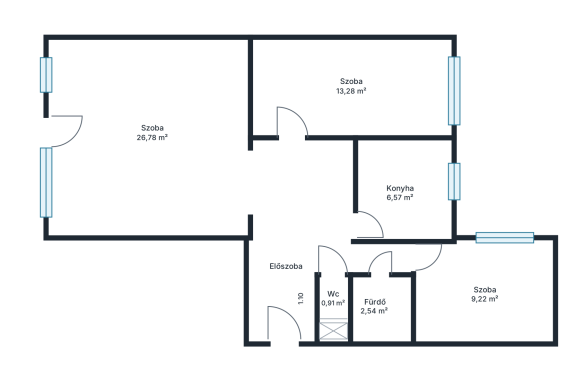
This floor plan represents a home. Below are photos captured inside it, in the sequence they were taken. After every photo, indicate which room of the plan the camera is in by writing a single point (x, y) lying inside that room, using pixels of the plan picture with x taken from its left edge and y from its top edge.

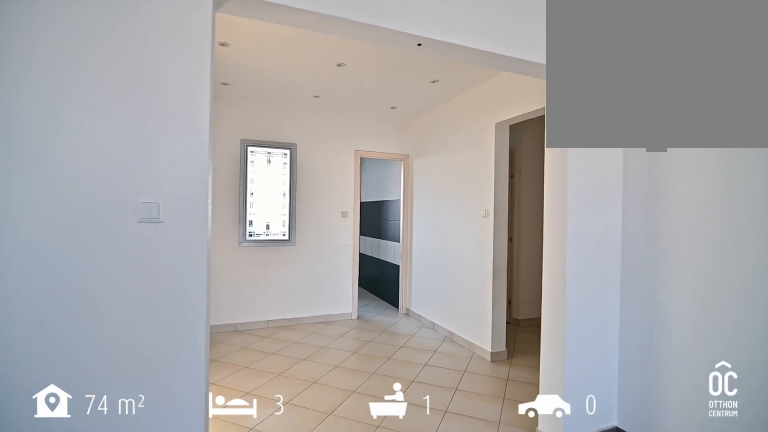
(249, 185)
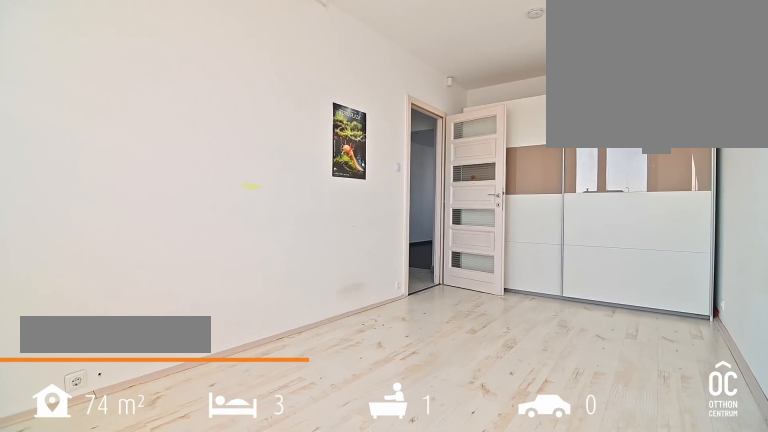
(350, 88)
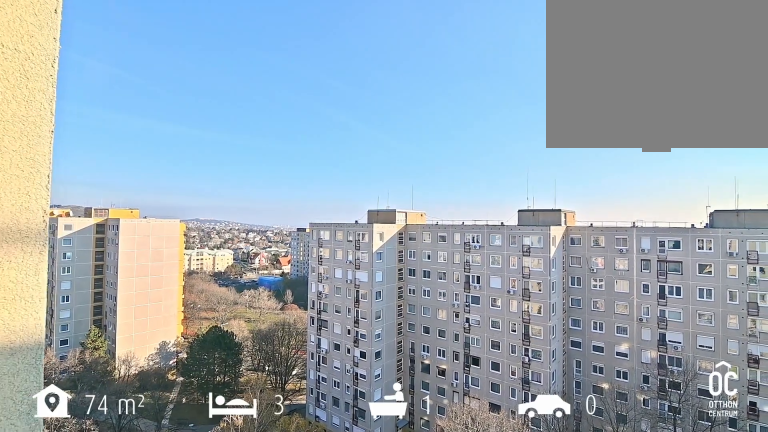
(400, 189)
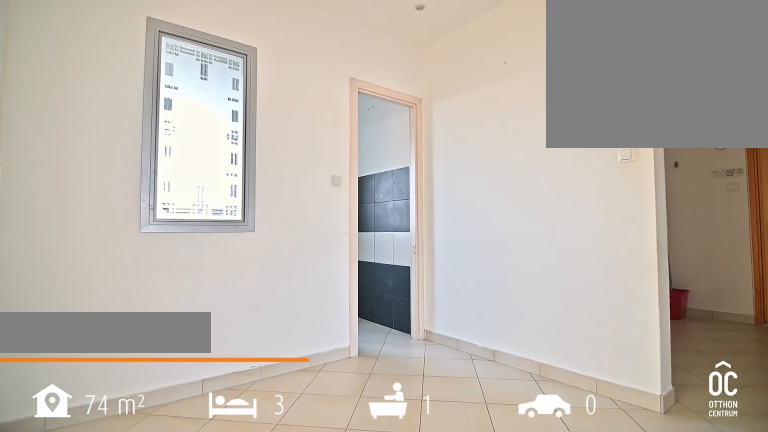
(300, 187)
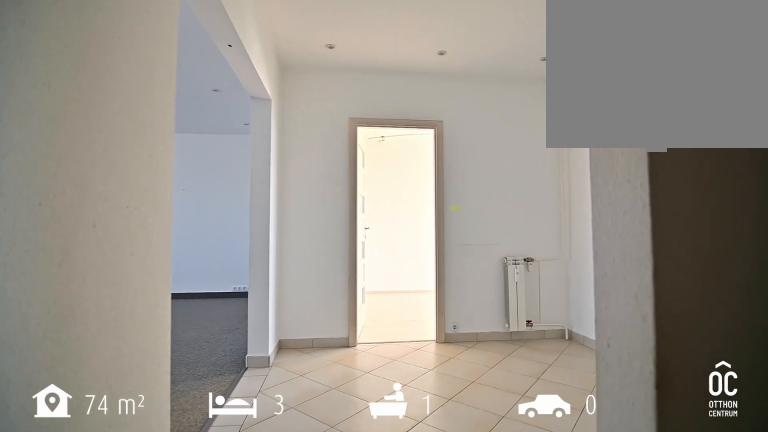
(300, 187)
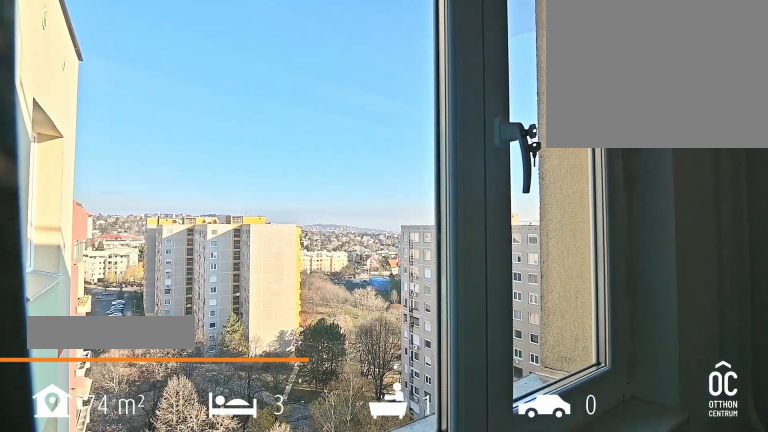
(481, 293)
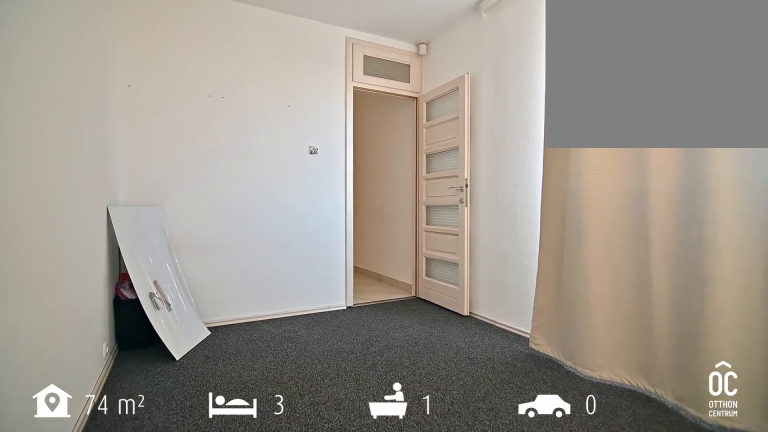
(481, 292)
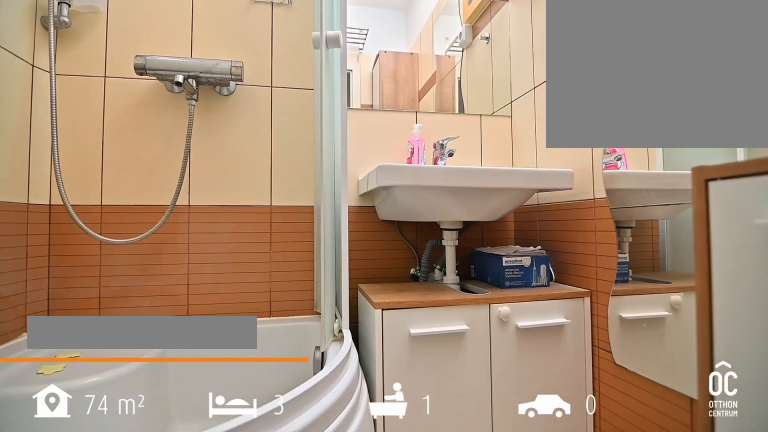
(379, 306)
